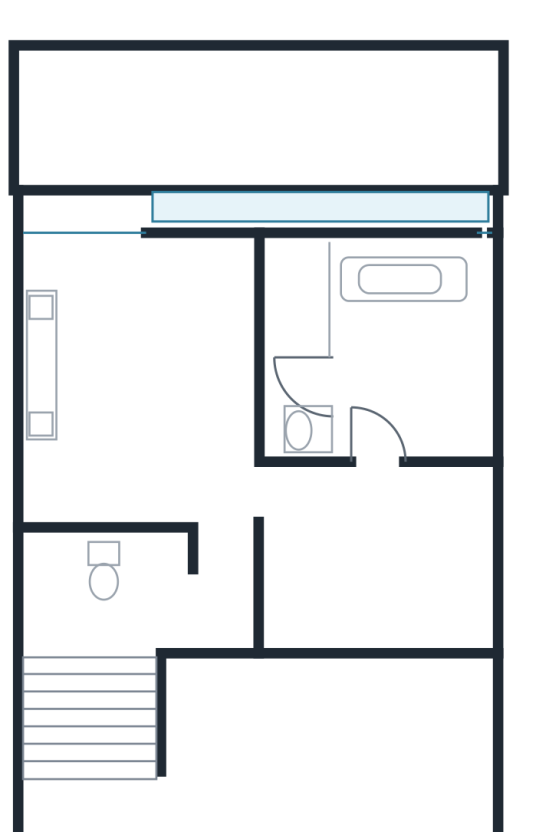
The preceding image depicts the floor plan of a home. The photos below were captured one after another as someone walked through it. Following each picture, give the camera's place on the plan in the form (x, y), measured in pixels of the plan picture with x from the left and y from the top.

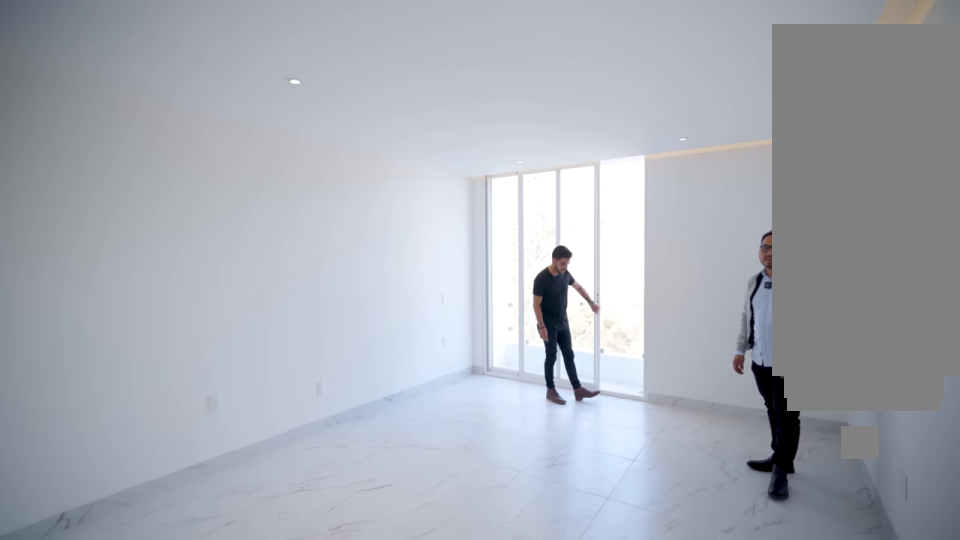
(232, 590)
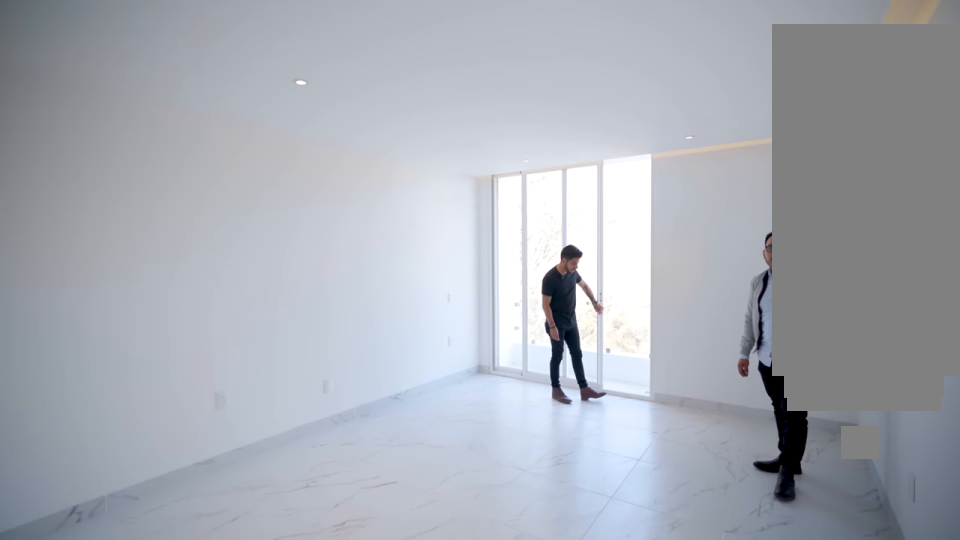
(231, 572)
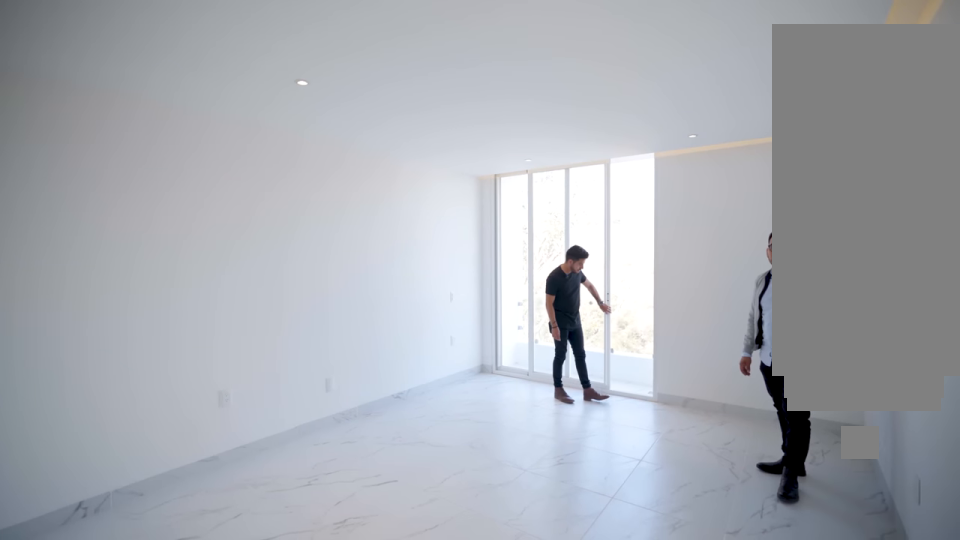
(227, 555)
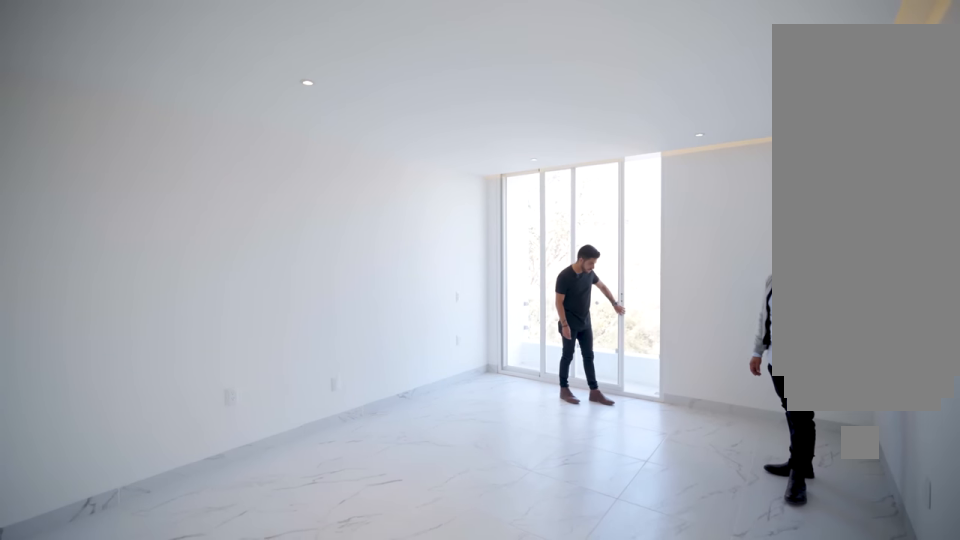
(226, 544)
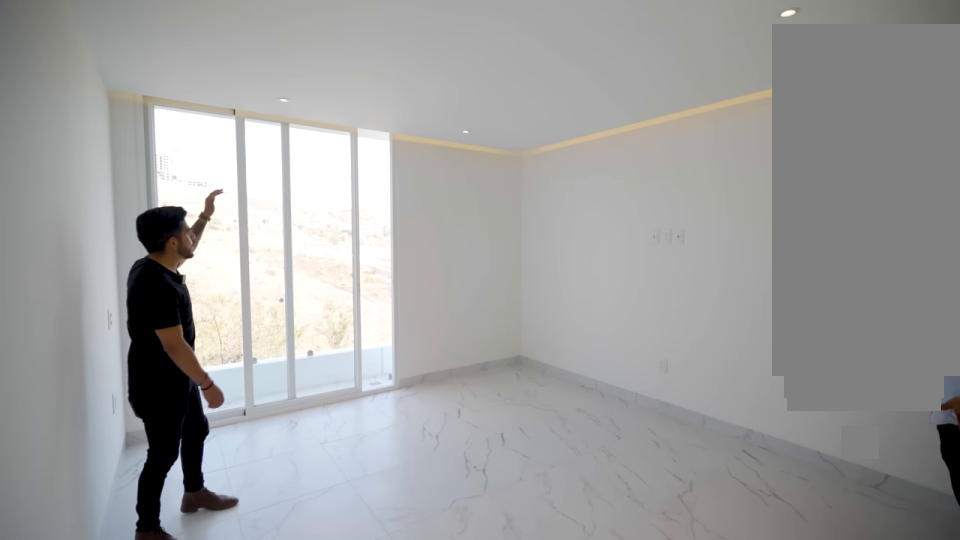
(84, 496)
